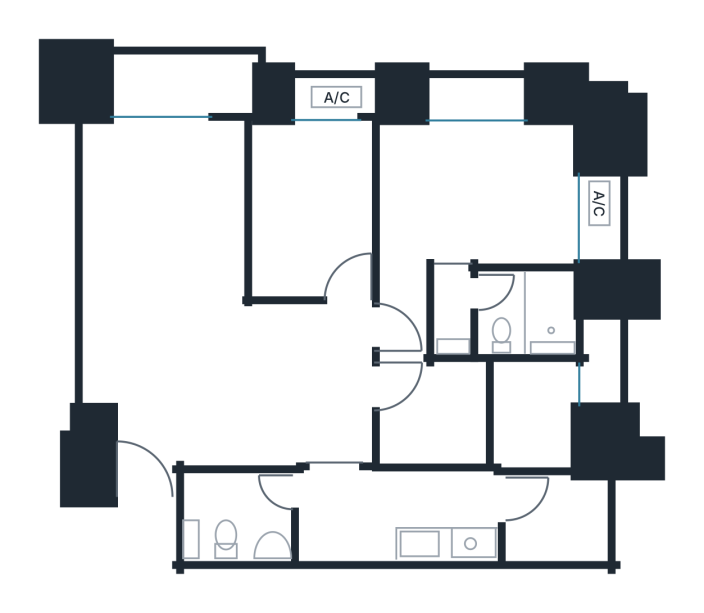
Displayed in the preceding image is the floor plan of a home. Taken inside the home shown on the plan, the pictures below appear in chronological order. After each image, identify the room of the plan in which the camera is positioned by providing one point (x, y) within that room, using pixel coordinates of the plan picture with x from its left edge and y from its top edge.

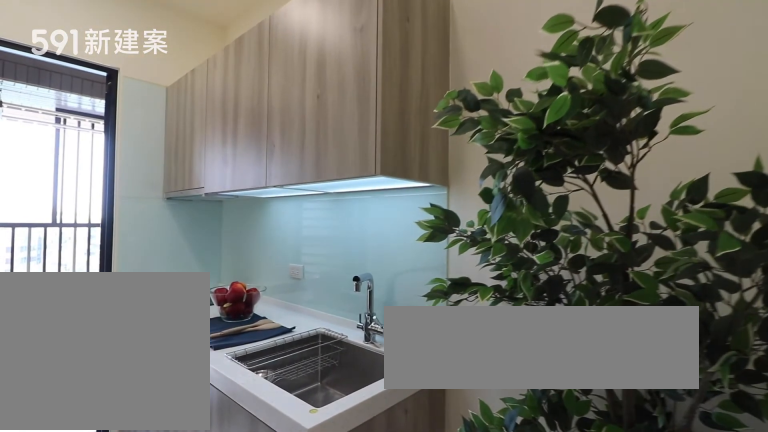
(400, 519)
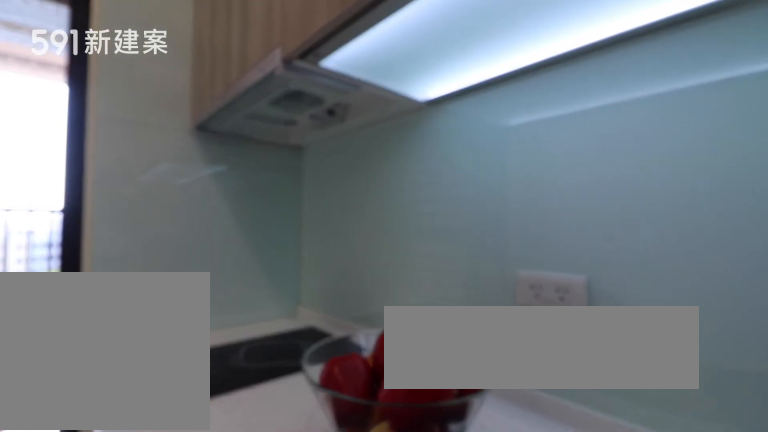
(400, 519)
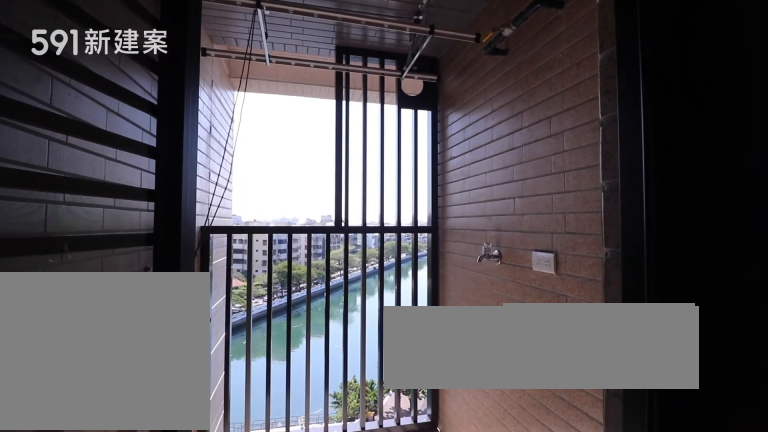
(554, 520)
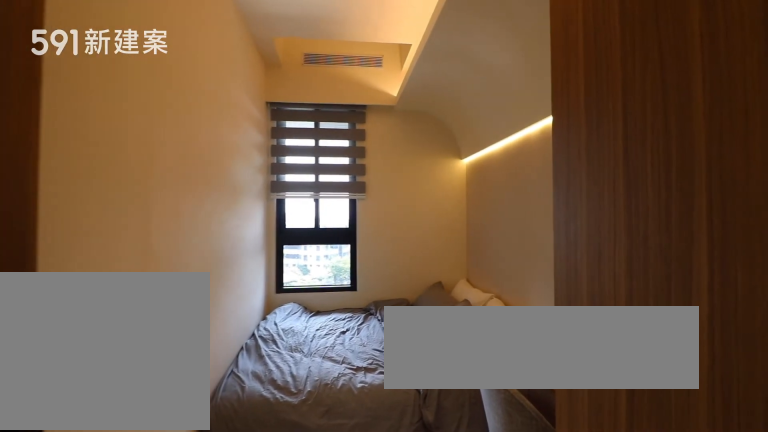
(480, 416)
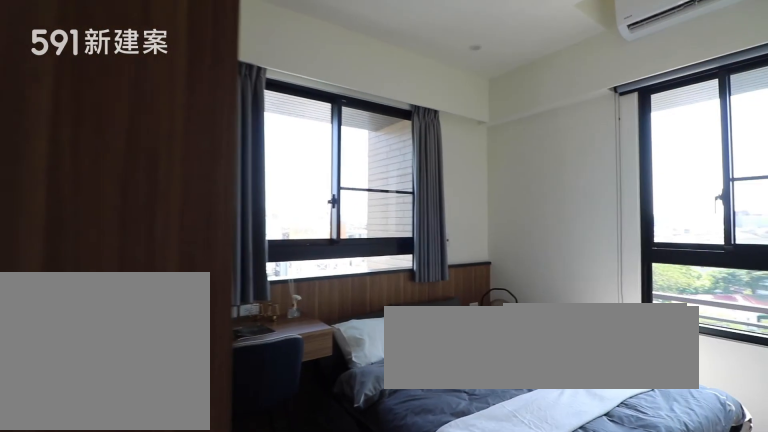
(479, 193)
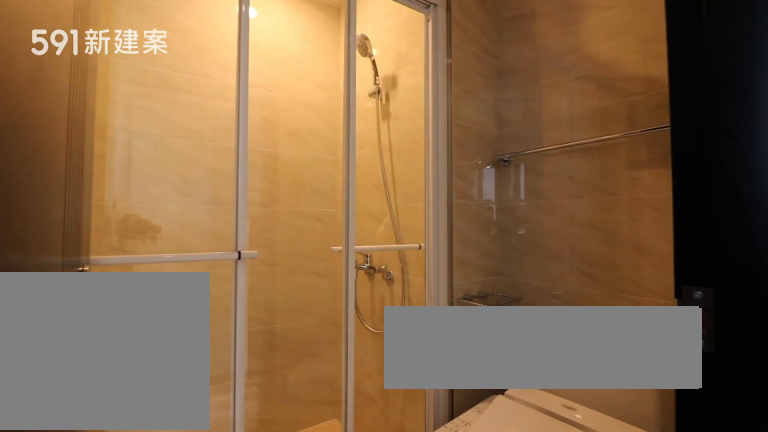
(510, 309)
